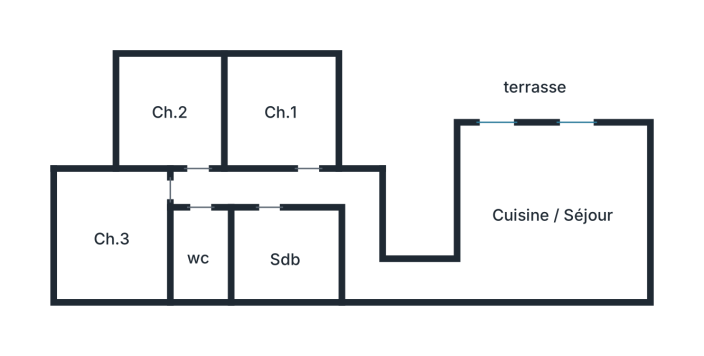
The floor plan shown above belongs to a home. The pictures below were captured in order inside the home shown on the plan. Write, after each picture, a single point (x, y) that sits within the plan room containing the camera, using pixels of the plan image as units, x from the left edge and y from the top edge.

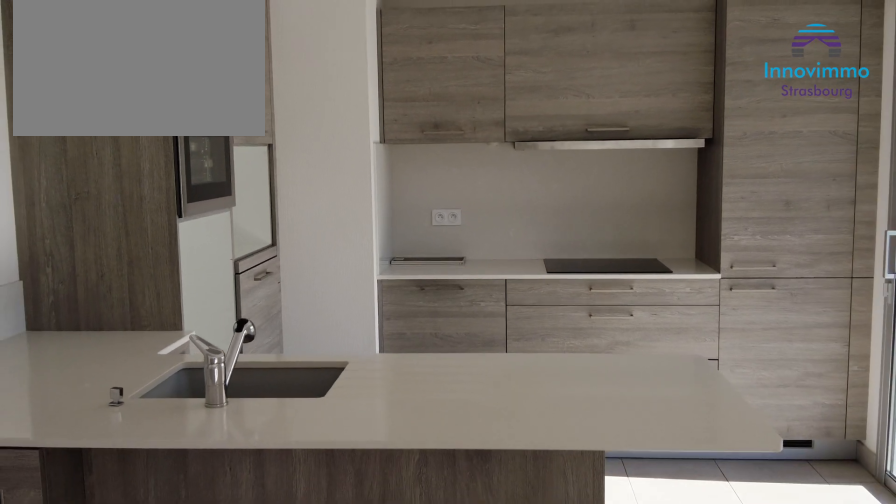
(556, 210)
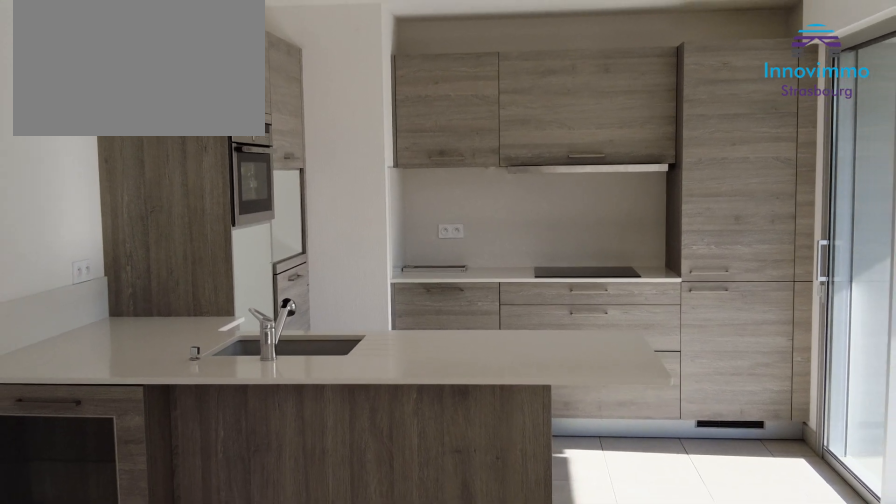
(555, 210)
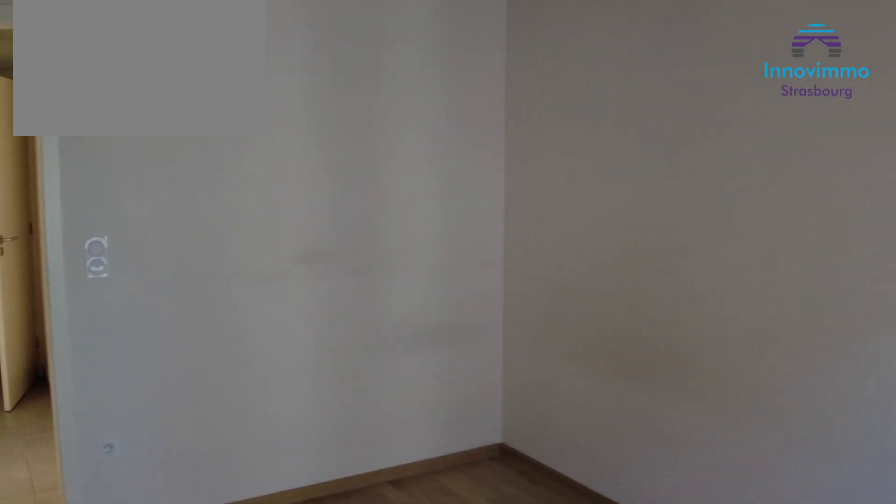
(119, 238)
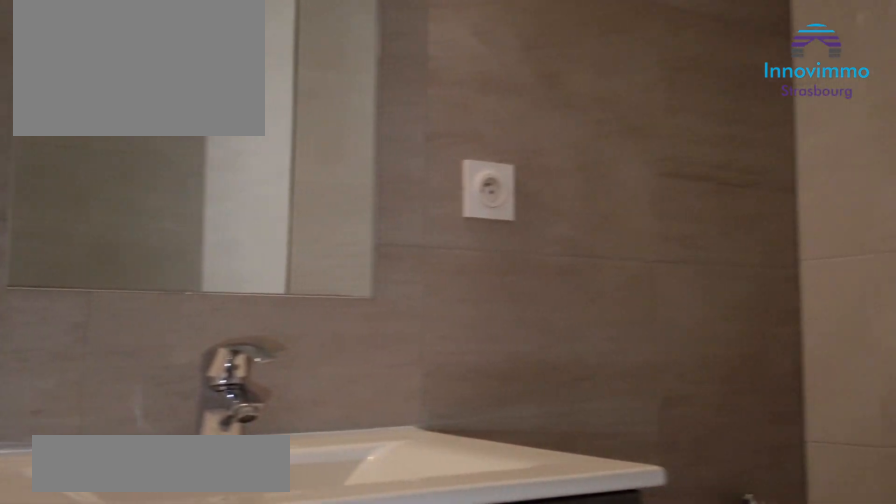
(293, 256)
